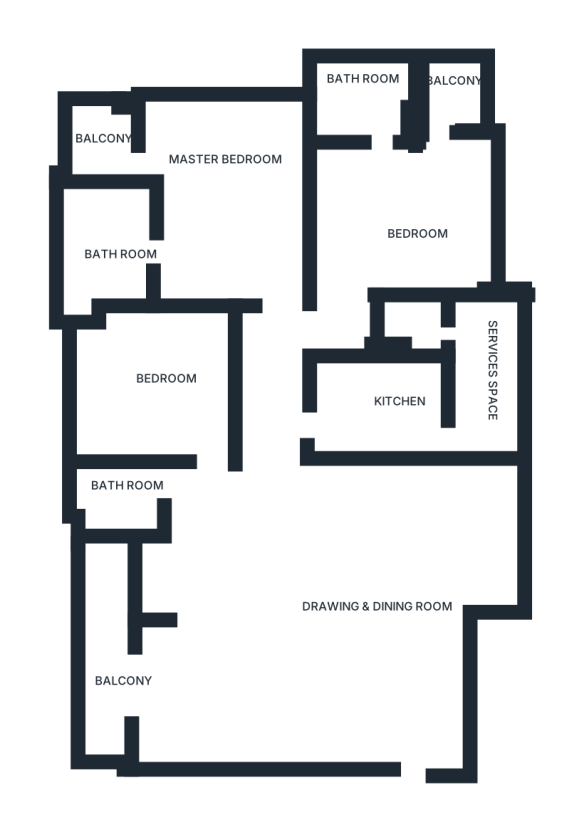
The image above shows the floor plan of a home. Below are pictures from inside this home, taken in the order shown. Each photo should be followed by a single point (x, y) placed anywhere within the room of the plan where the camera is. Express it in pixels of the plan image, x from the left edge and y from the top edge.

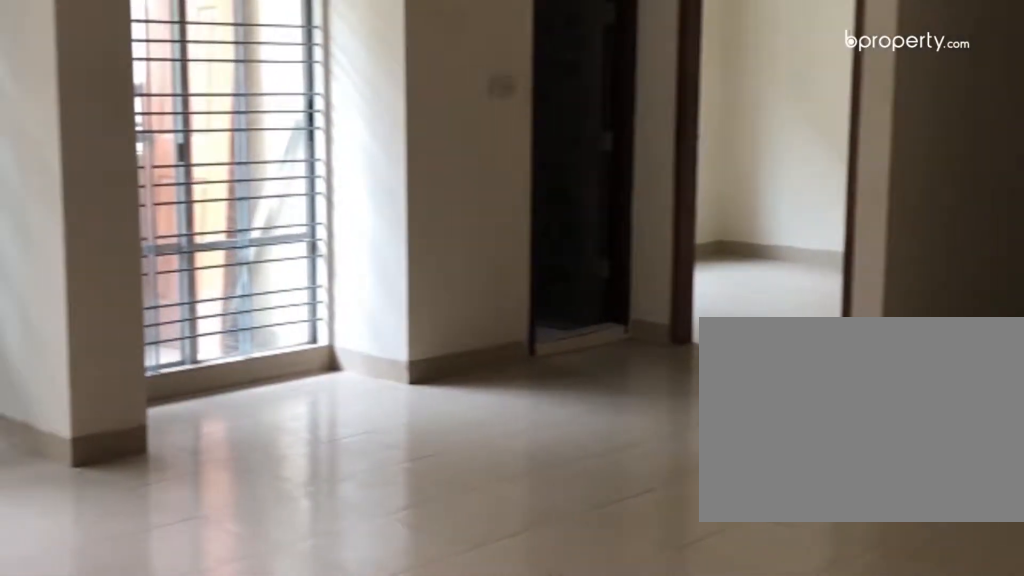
(317, 657)
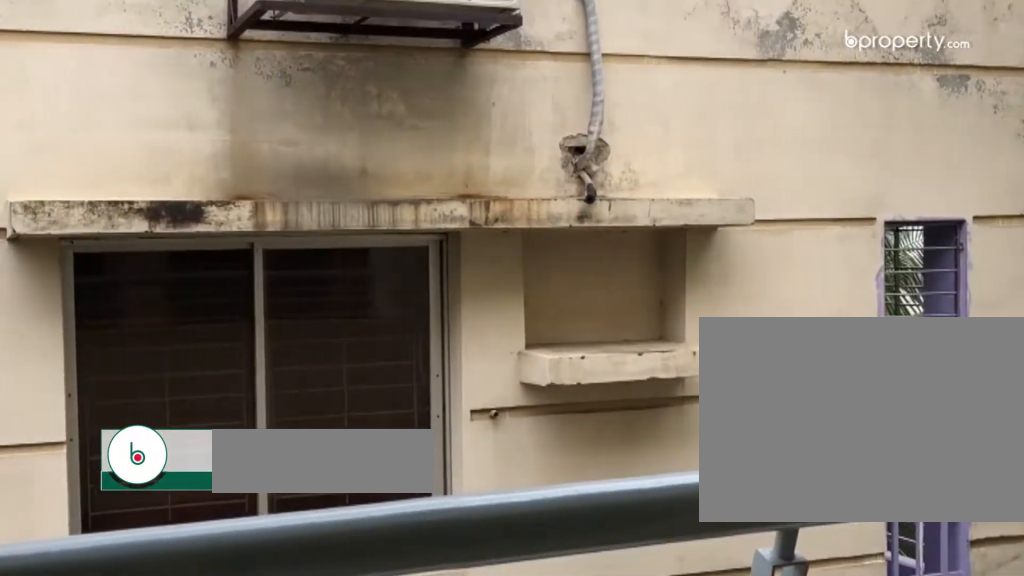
(117, 700)
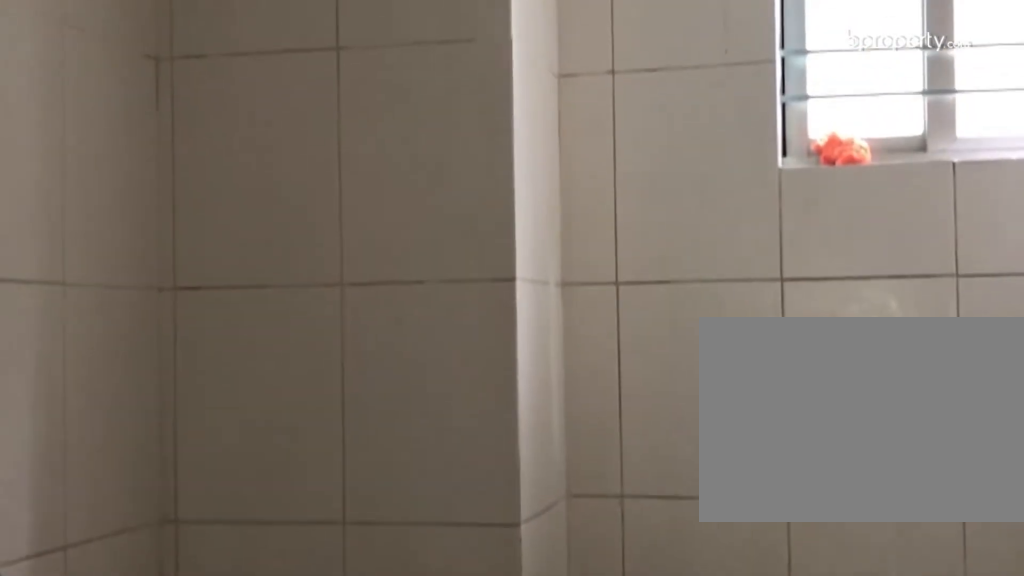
(136, 500)
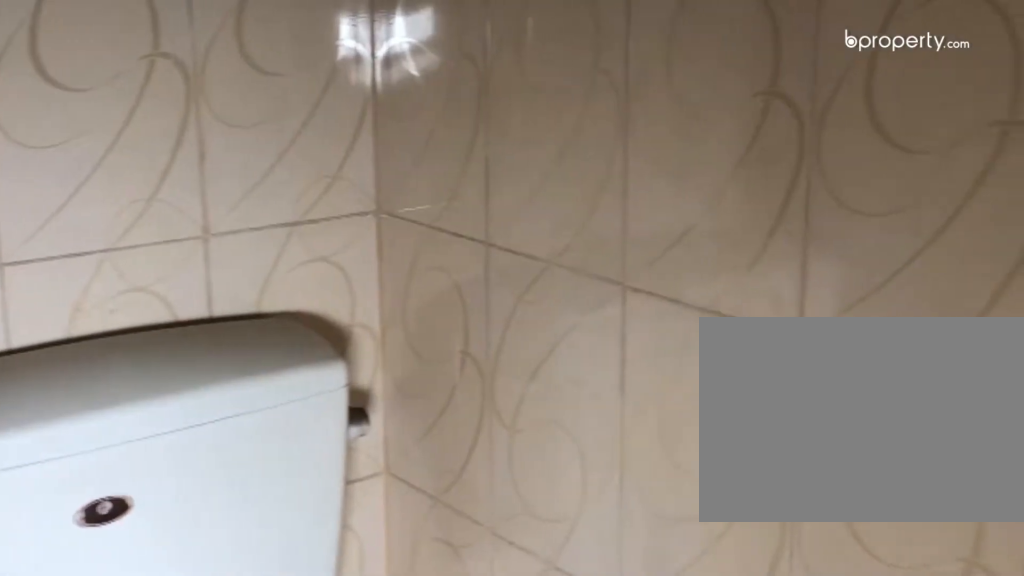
(444, 329)
